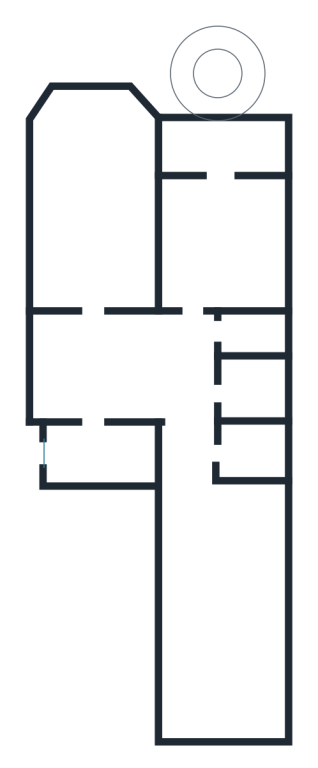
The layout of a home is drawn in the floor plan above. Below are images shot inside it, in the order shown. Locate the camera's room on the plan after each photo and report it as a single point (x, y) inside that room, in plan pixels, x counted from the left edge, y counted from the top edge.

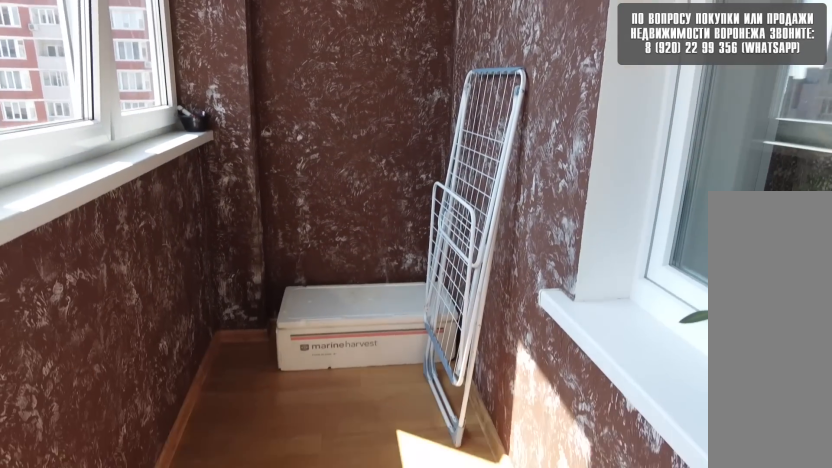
(217, 157)
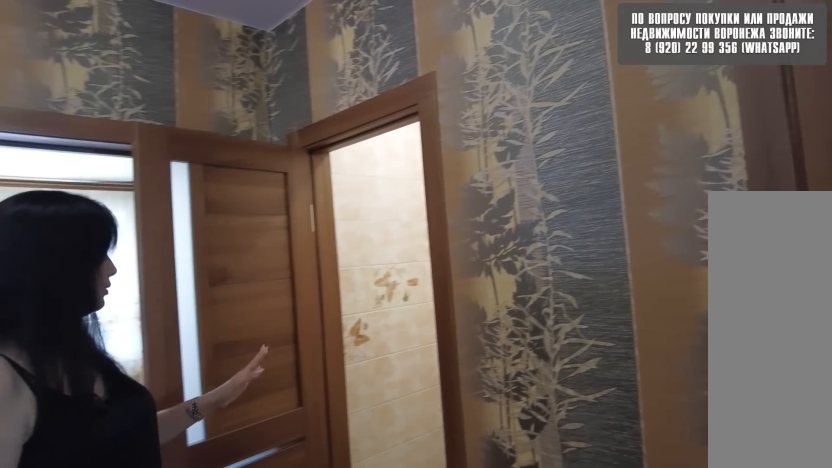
(190, 386)
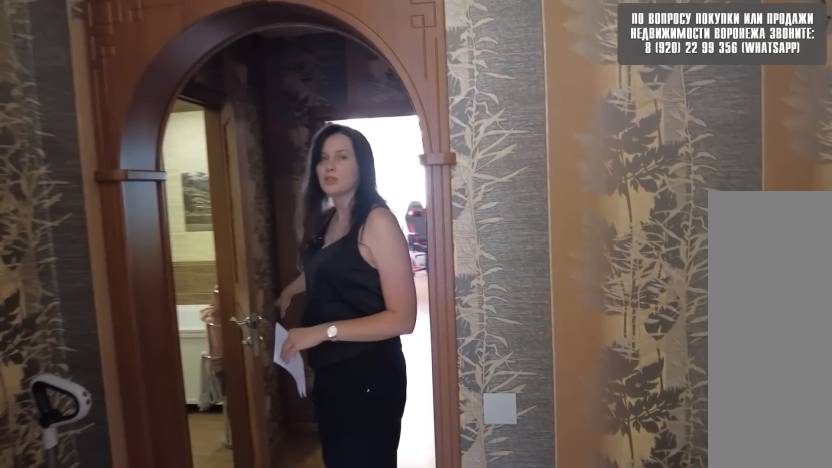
(190, 386)
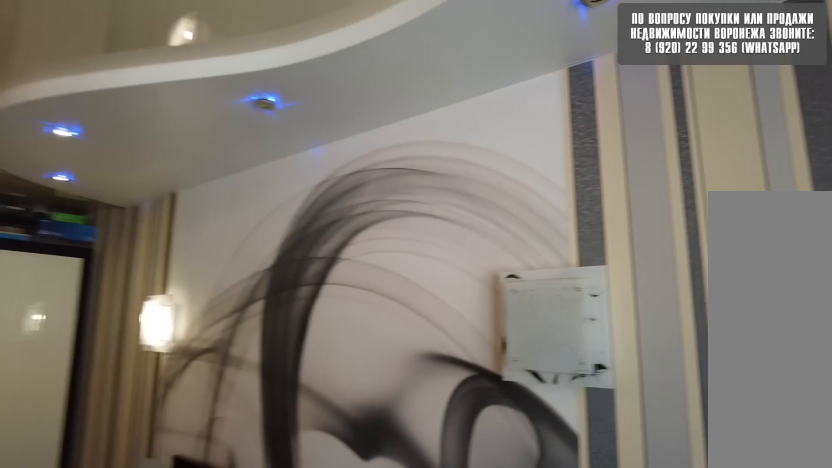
(212, 575)
